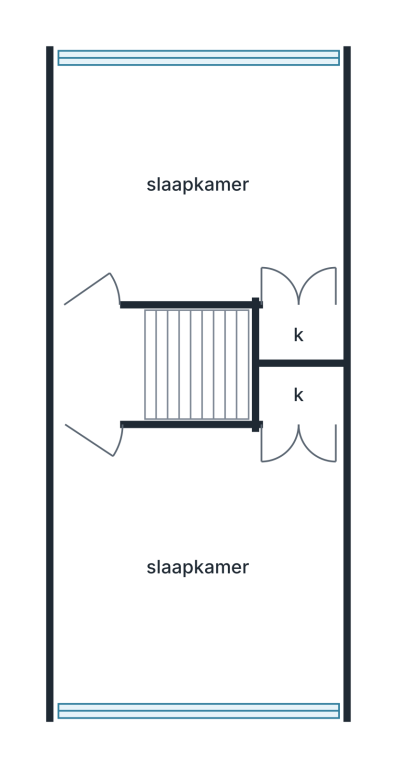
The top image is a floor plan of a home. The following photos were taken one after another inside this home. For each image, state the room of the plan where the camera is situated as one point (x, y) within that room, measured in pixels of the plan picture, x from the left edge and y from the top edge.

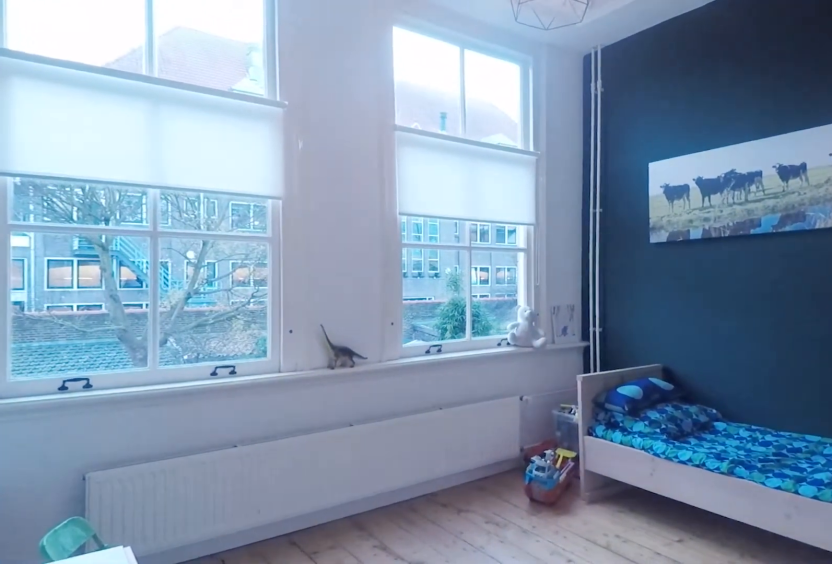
(297, 169)
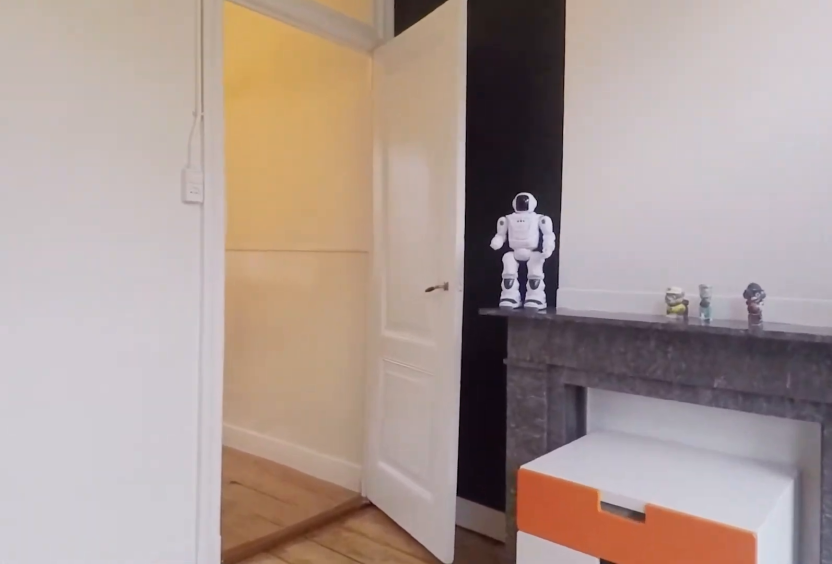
(297, 169)
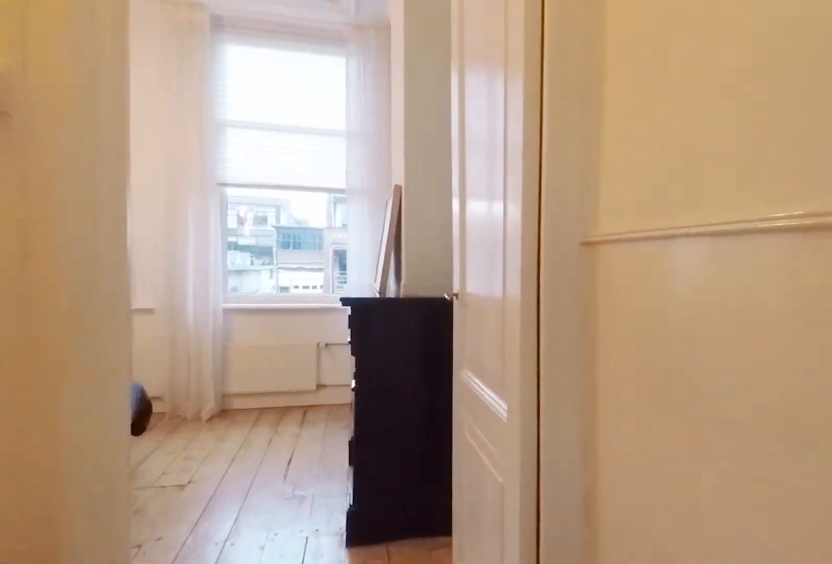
(99, 363)
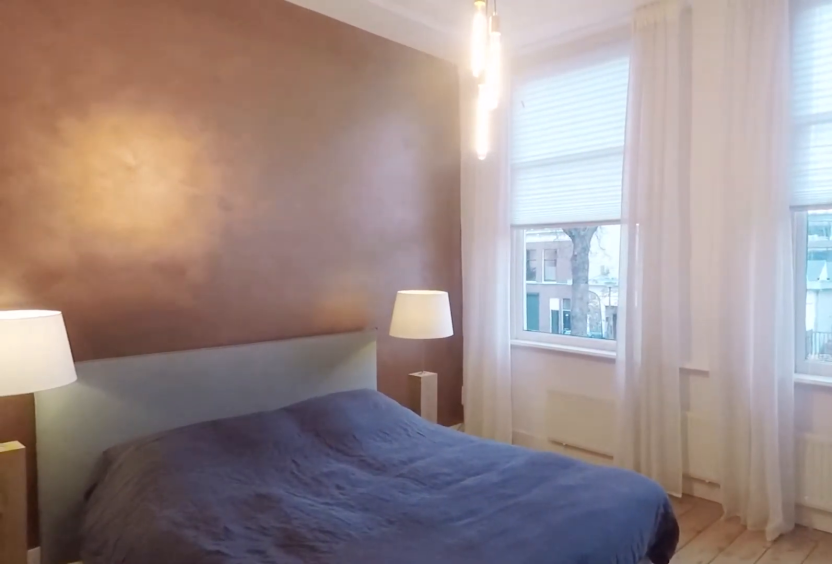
(217, 513)
